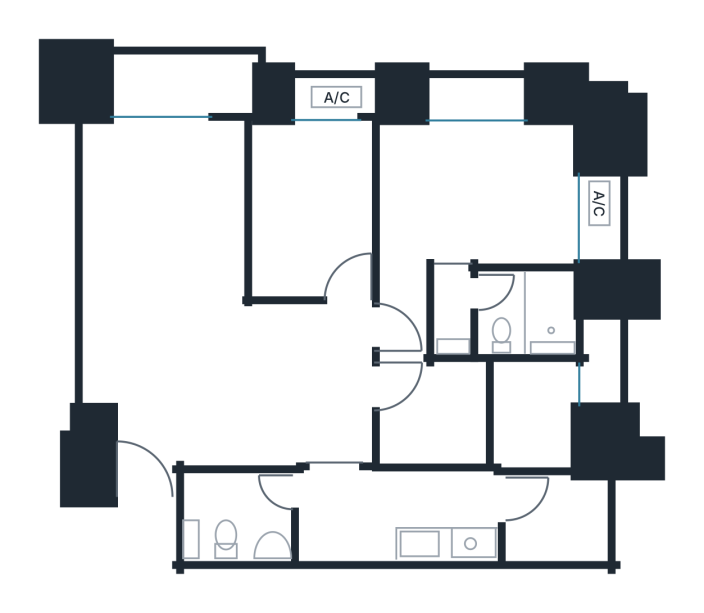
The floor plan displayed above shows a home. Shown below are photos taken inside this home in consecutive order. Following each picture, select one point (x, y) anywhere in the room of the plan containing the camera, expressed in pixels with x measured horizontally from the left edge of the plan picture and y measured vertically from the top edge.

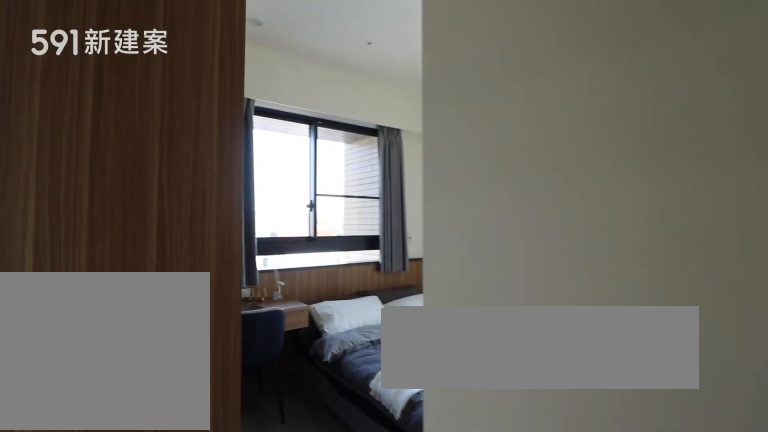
(479, 193)
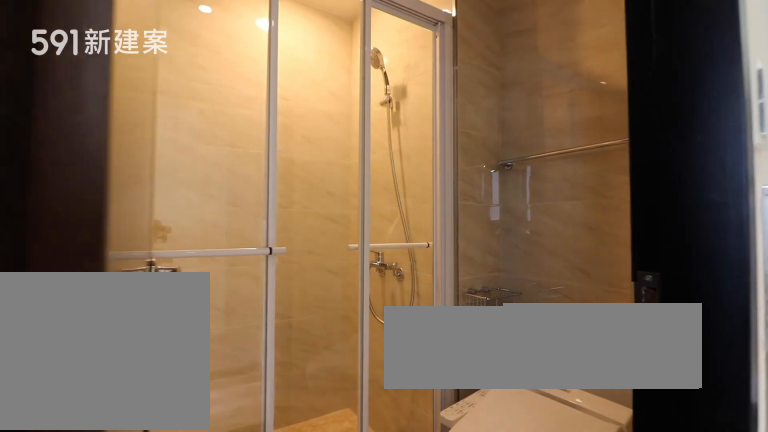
(510, 309)
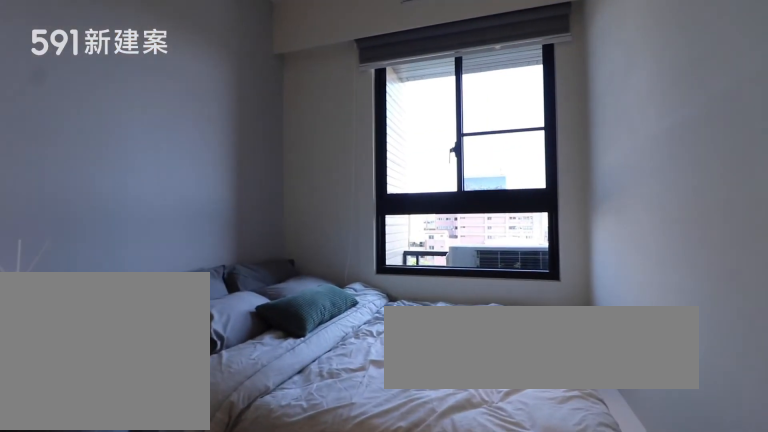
(311, 206)
